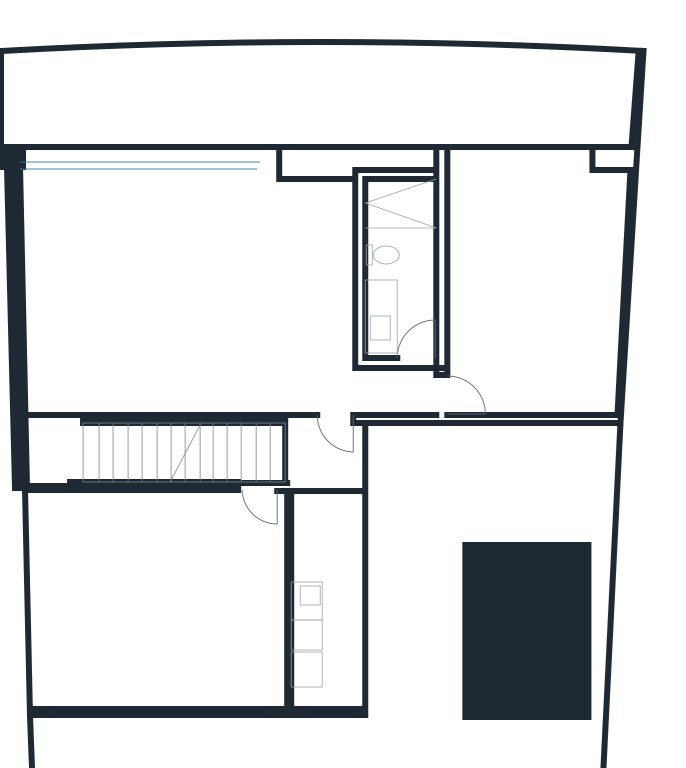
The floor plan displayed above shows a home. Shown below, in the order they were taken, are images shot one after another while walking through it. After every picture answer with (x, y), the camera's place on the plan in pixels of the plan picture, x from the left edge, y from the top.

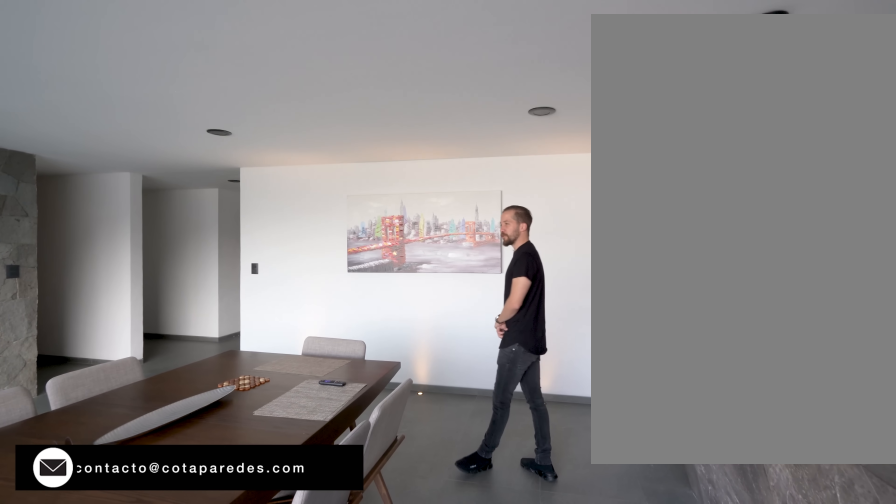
(116, 208)
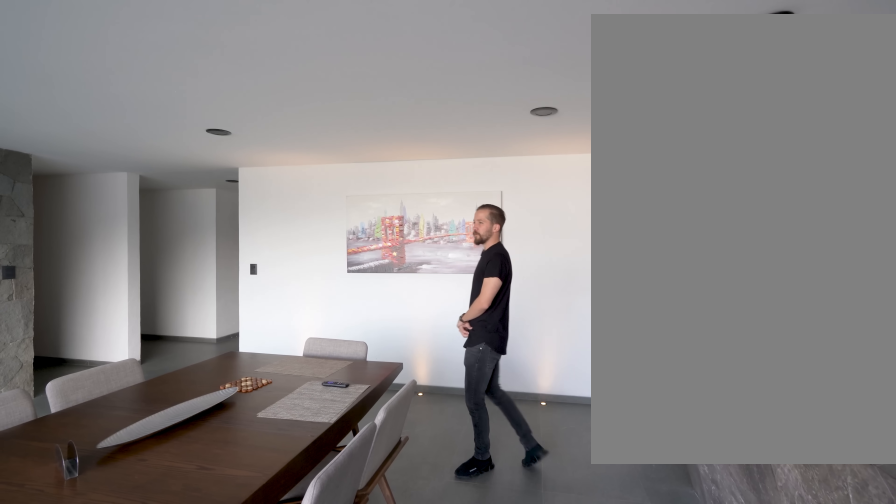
(124, 217)
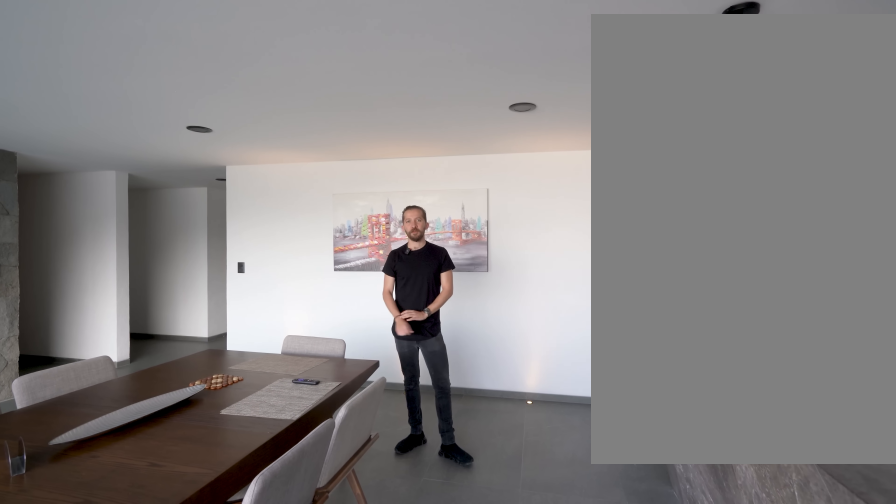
(127, 218)
